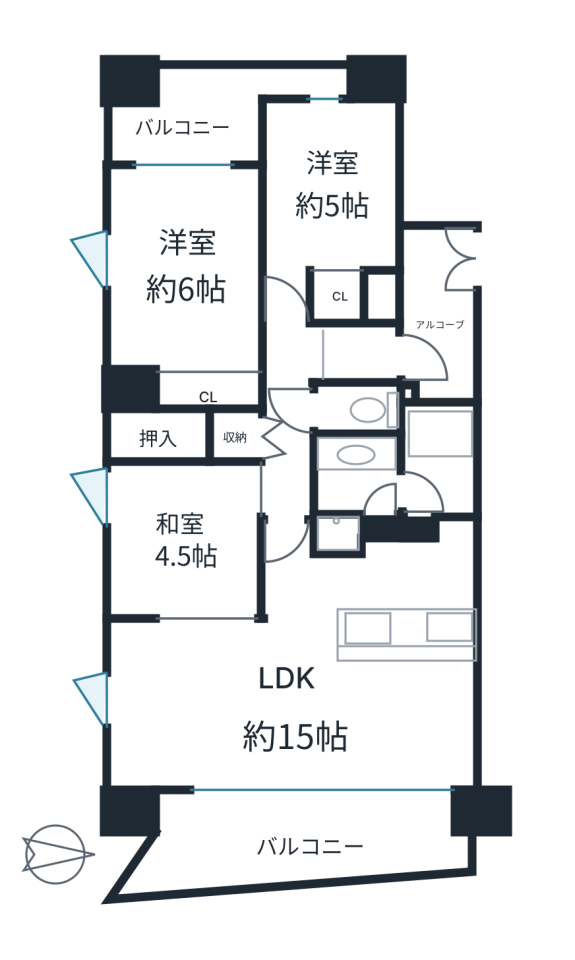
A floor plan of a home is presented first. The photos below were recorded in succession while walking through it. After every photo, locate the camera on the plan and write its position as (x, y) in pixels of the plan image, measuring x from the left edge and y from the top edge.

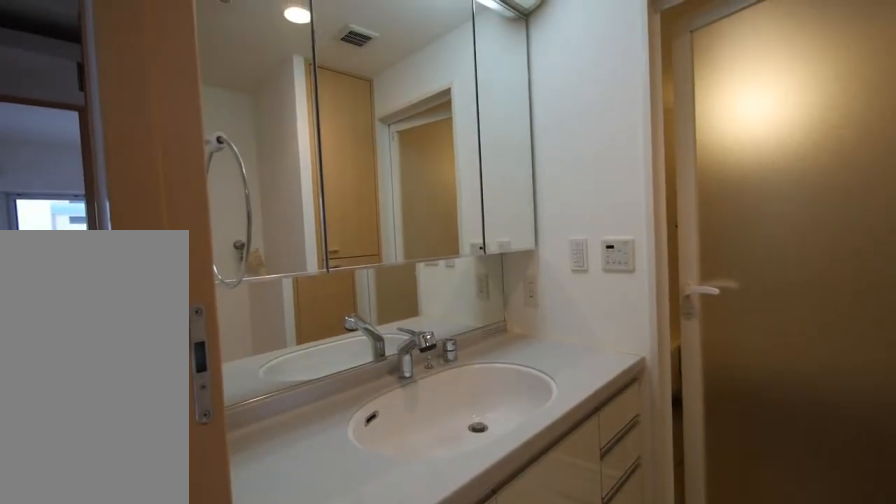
(375, 480)
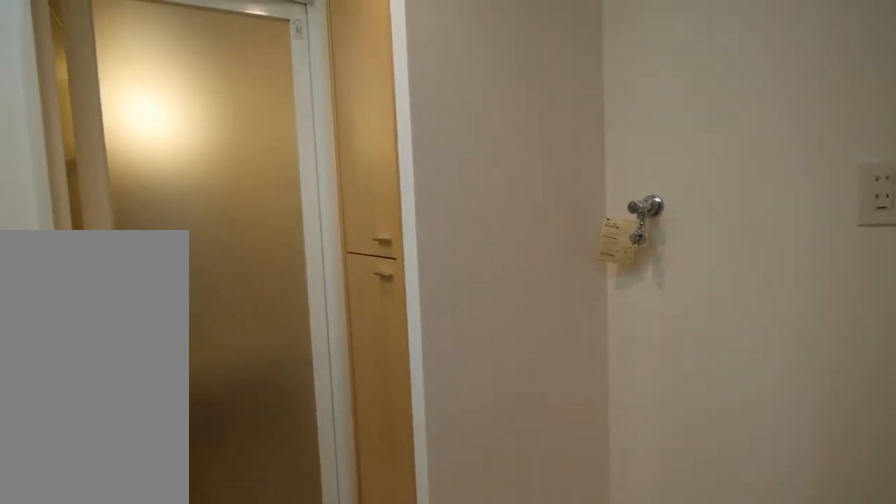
(375, 480)
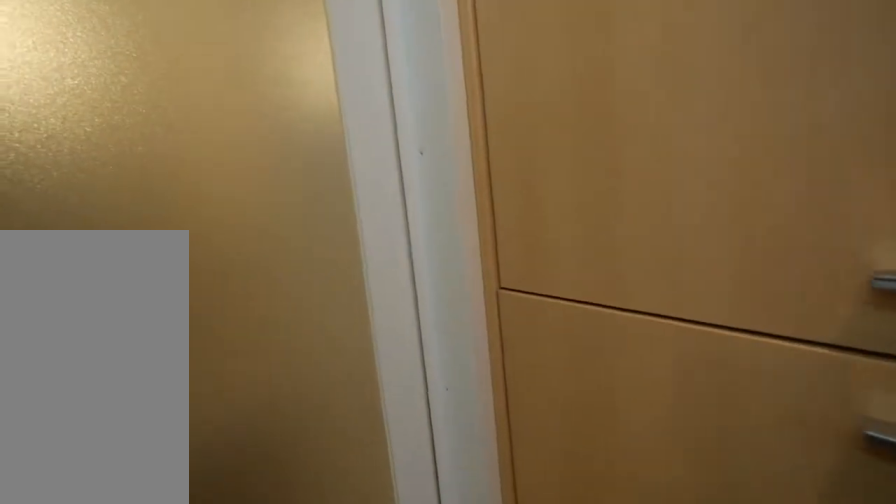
(375, 480)
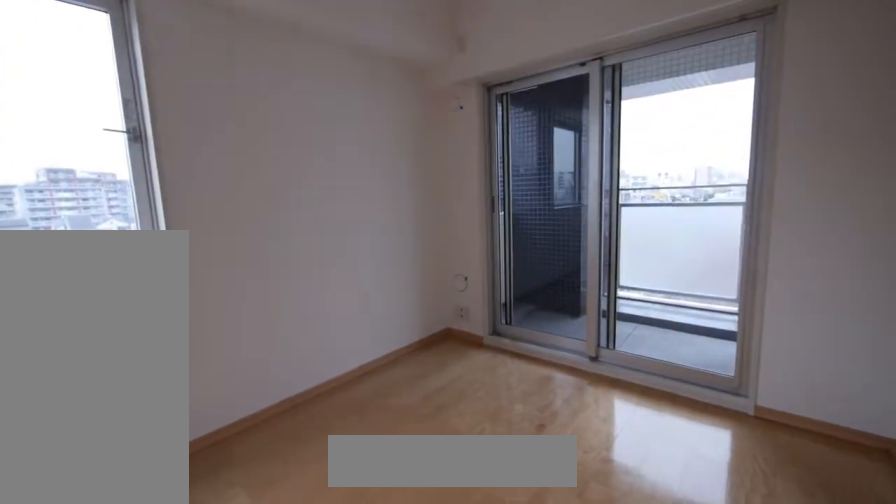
(166, 315)
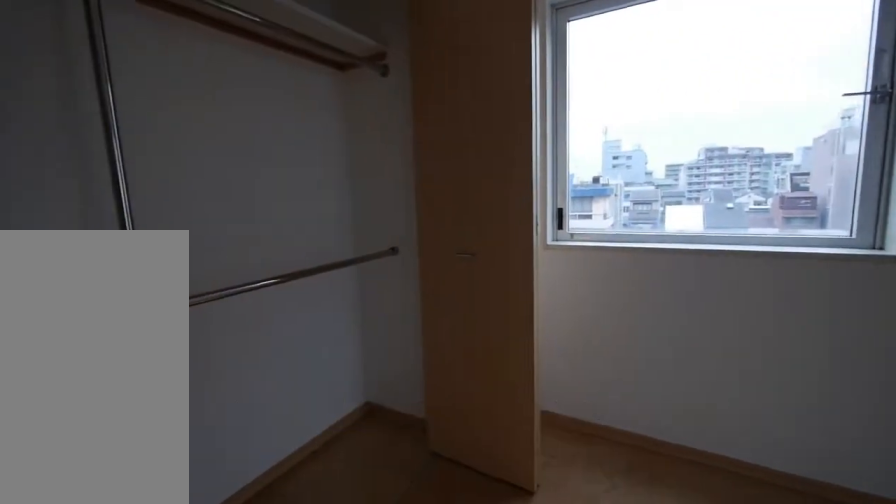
(165, 315)
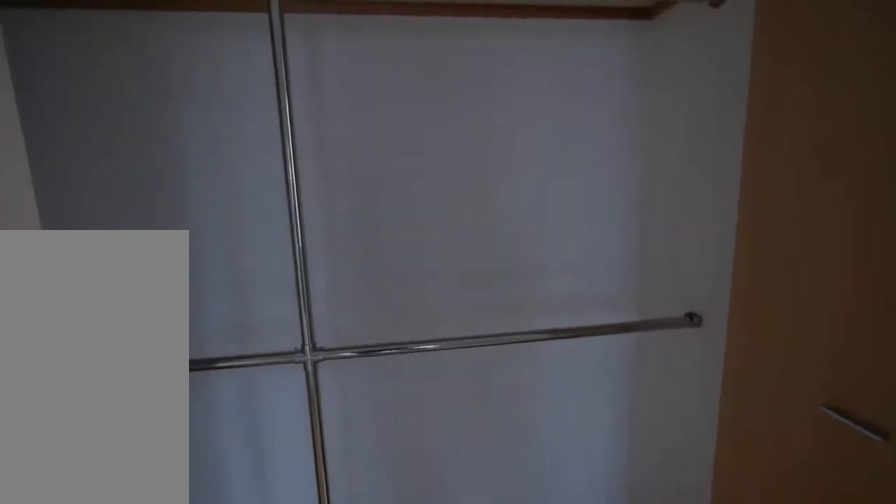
(166, 315)
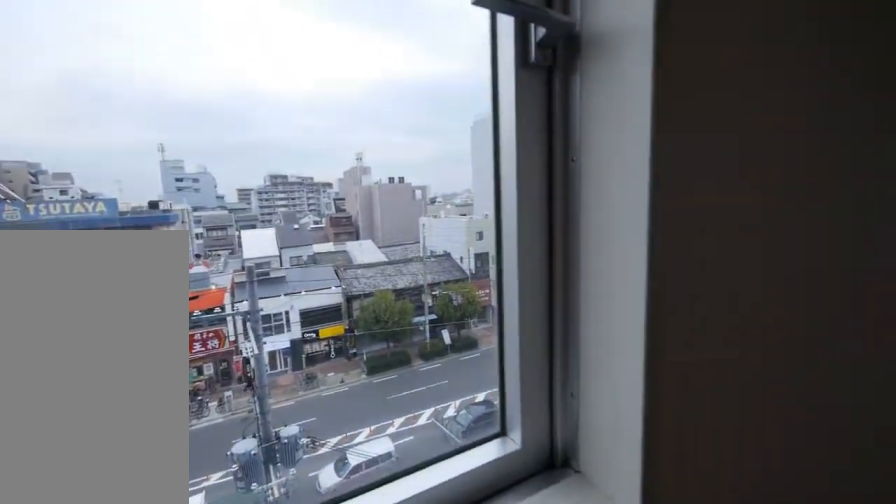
(165, 315)
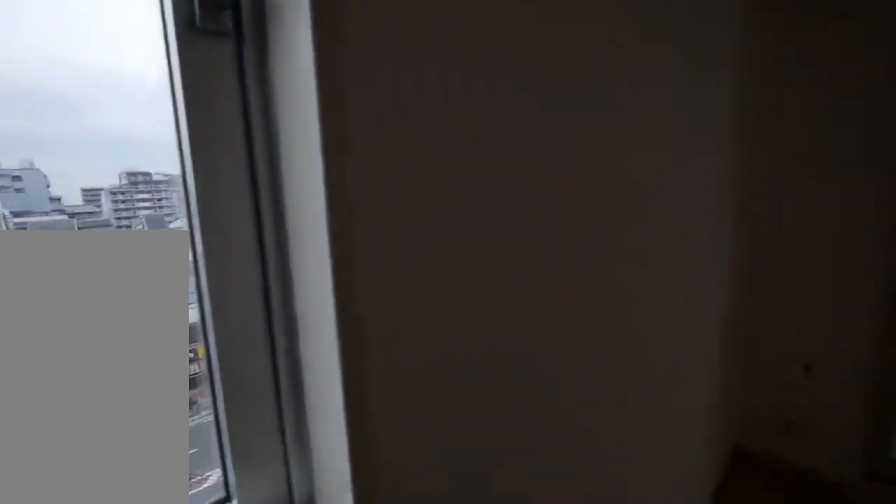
(166, 315)
